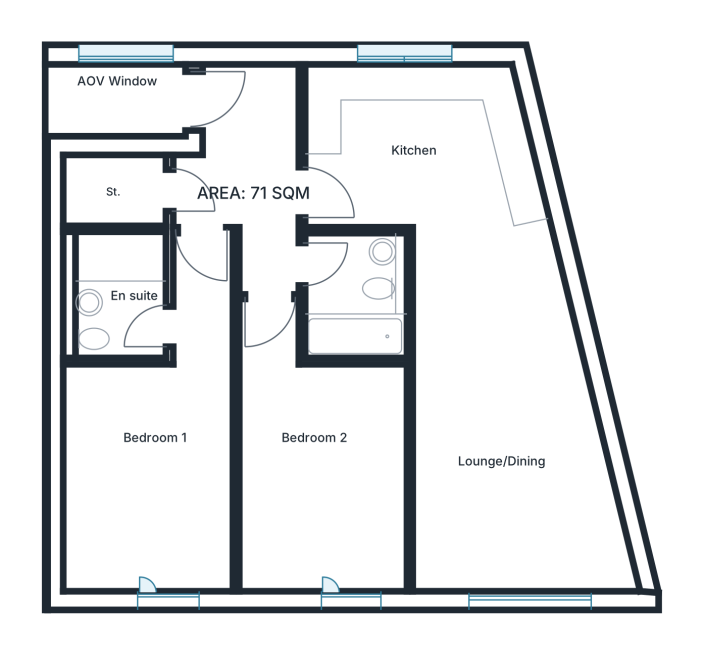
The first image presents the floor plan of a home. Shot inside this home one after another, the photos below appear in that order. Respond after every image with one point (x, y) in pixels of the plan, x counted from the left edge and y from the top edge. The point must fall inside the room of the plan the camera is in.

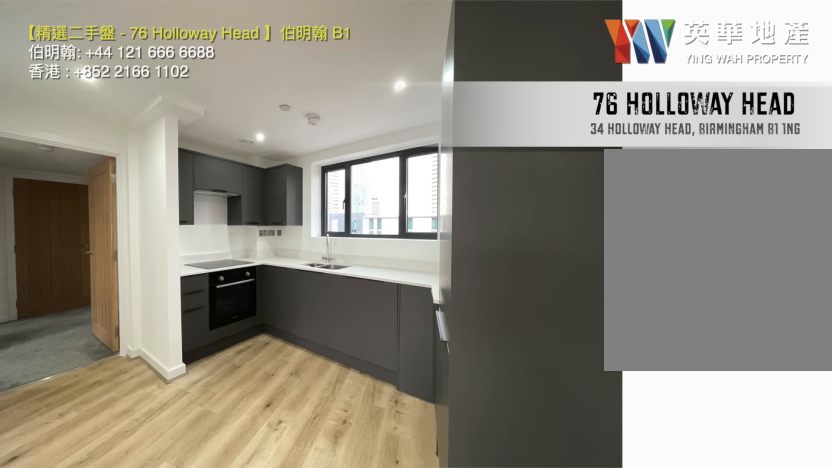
(489, 312)
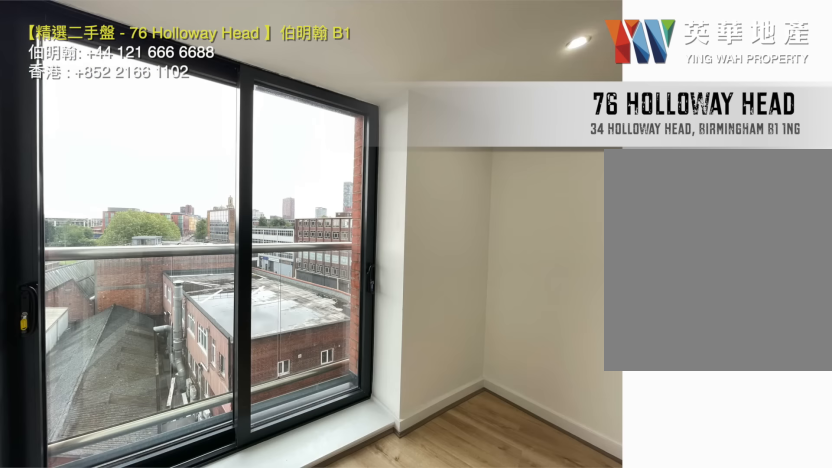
(489, 312)
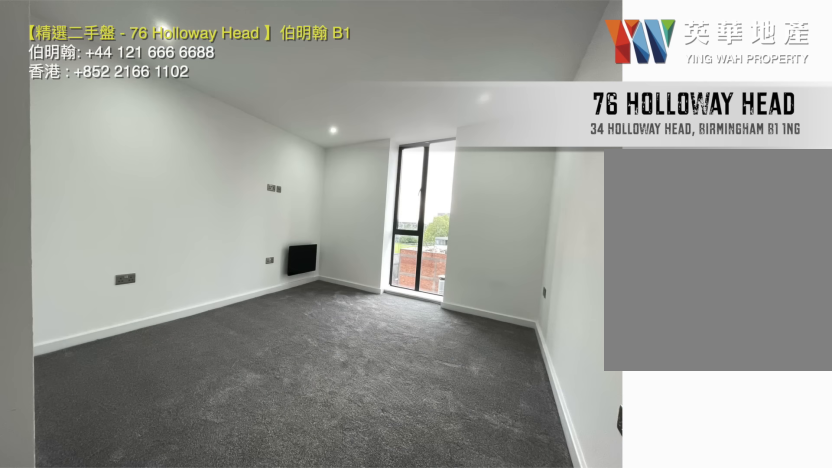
(330, 507)
